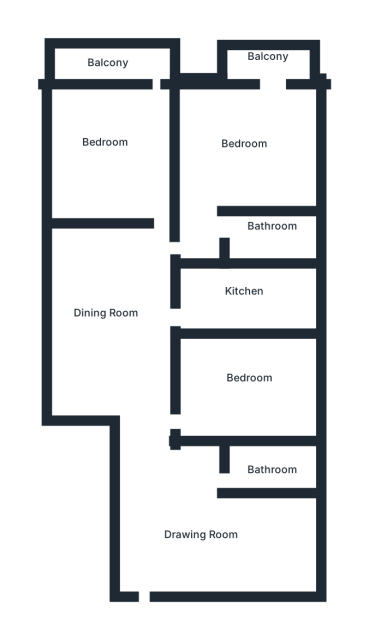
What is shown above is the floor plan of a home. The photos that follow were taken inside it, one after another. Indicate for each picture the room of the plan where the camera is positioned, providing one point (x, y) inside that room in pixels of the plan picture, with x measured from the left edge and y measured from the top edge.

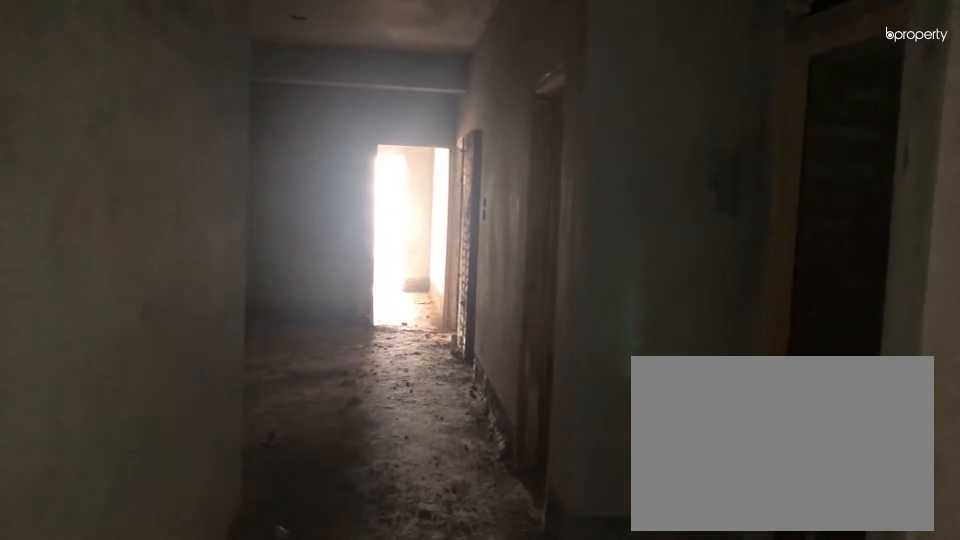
(183, 533)
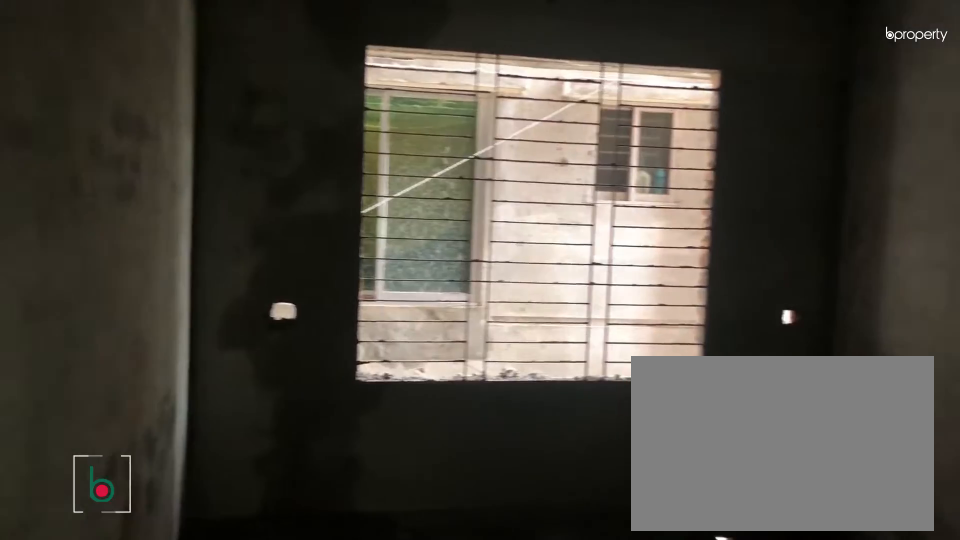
(183, 533)
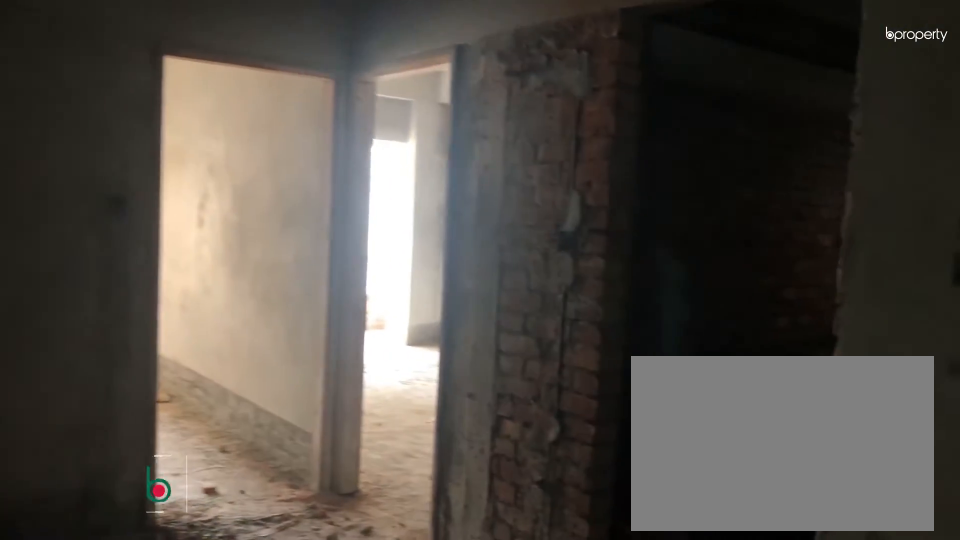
(117, 314)
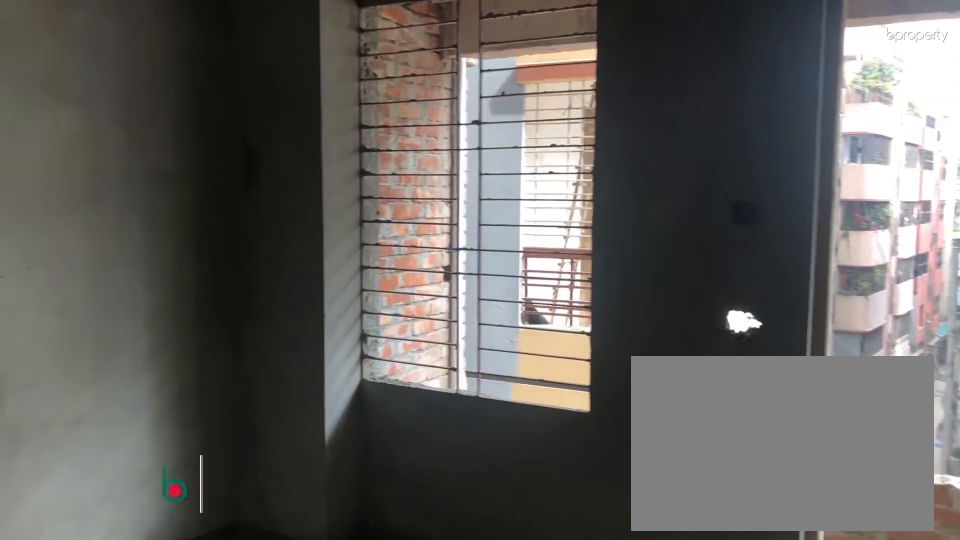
(122, 138)
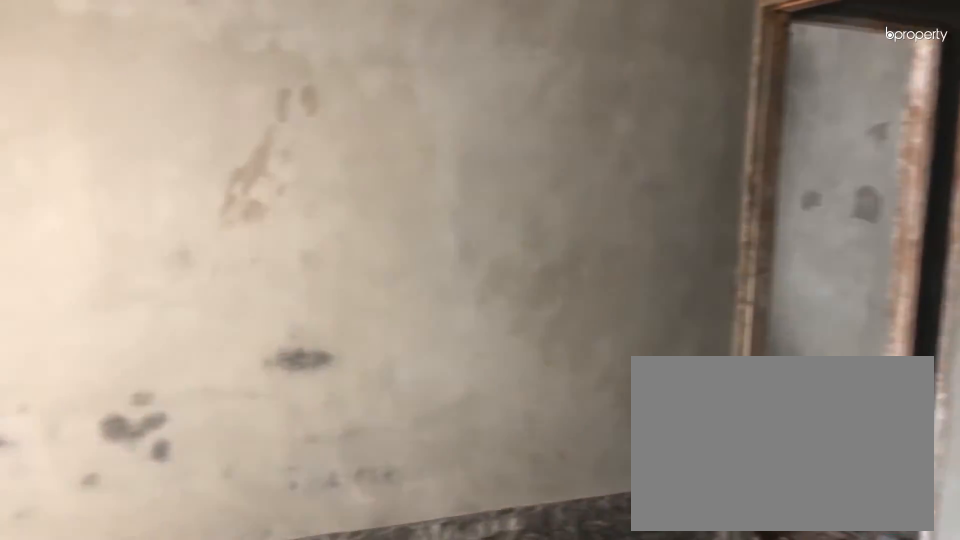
(122, 138)
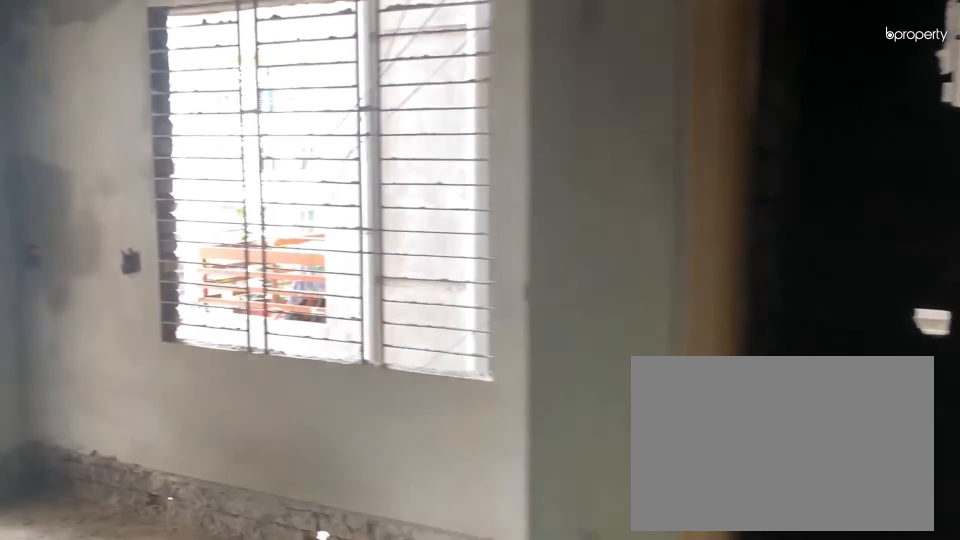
(206, 188)
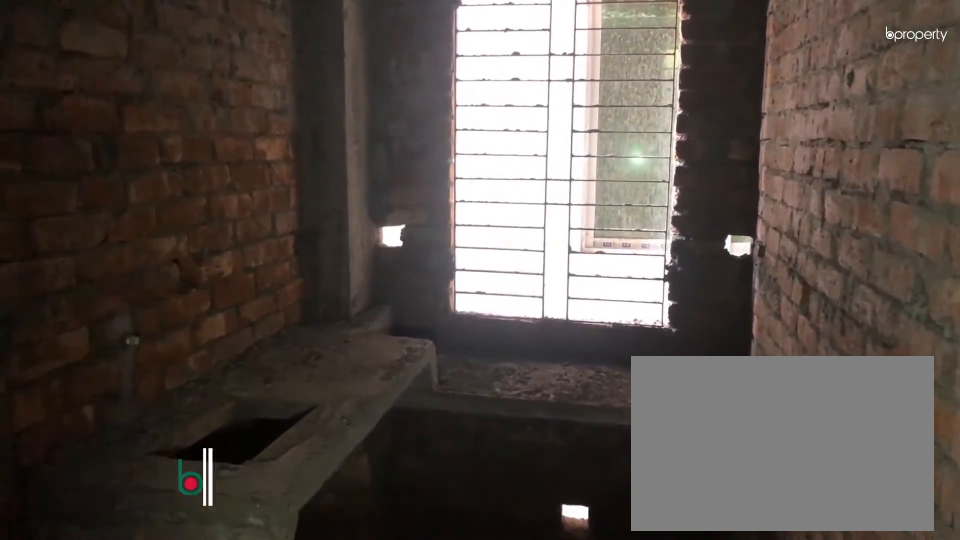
(246, 308)
